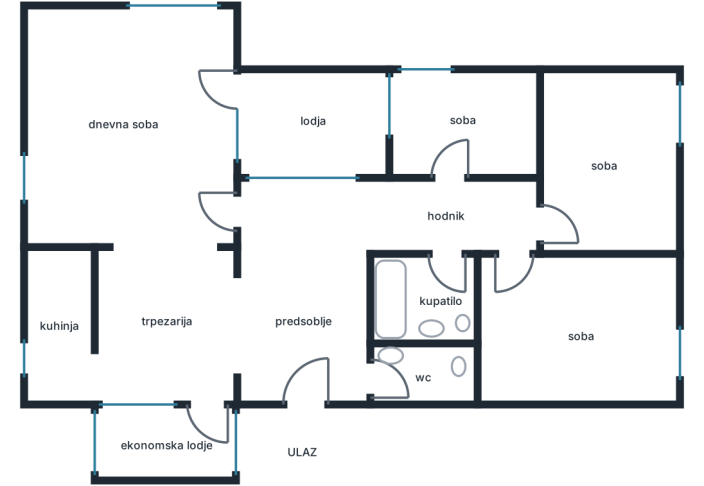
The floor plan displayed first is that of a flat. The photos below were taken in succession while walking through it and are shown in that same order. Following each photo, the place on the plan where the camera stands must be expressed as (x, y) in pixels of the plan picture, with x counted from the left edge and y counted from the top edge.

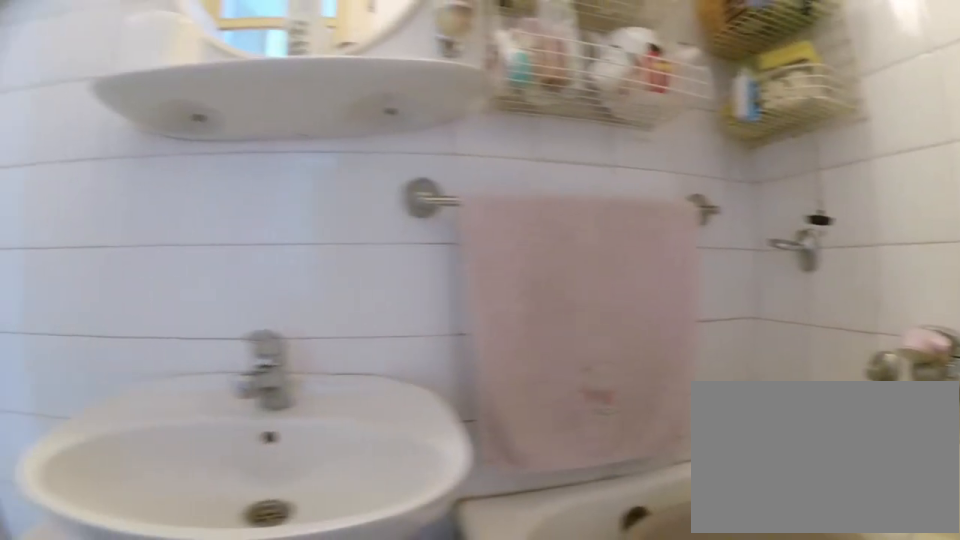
(413, 297)
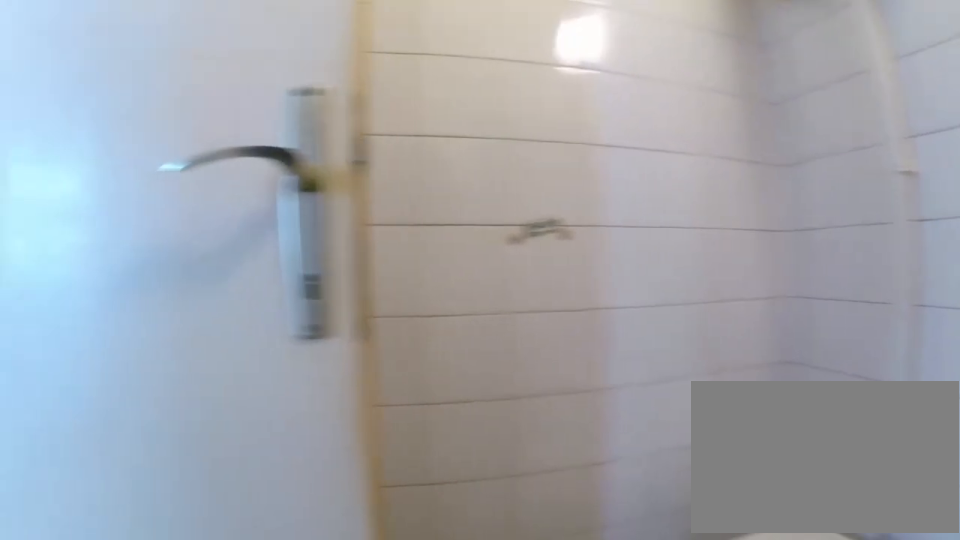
(398, 304)
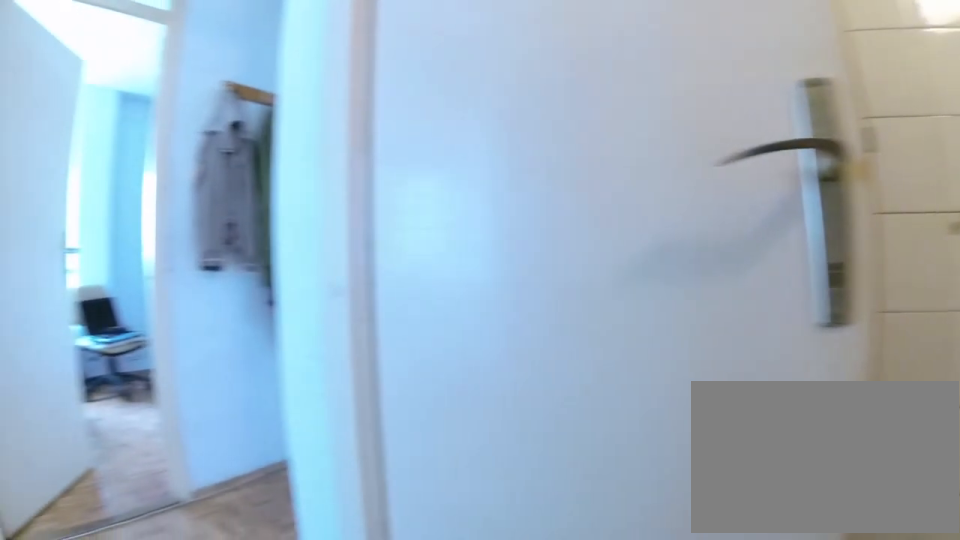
(406, 312)
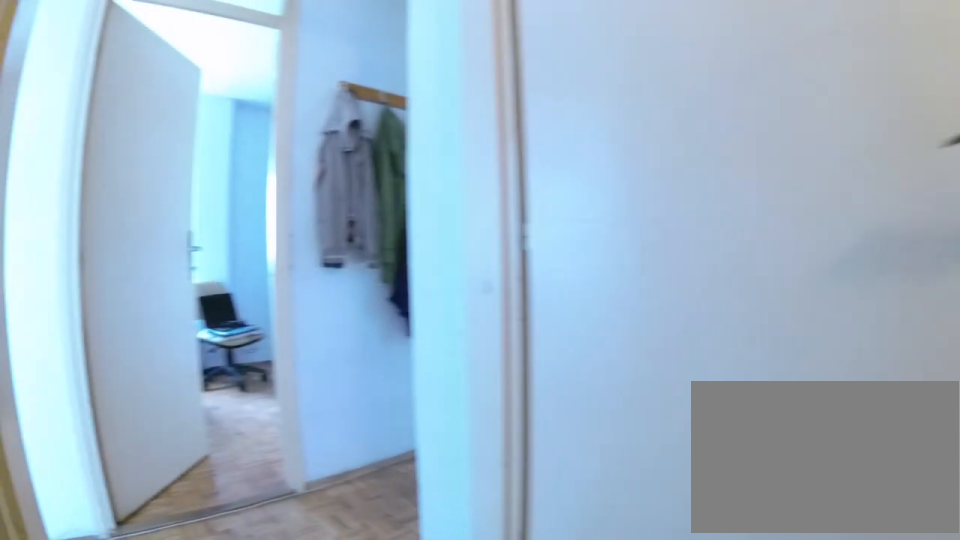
(414, 315)
